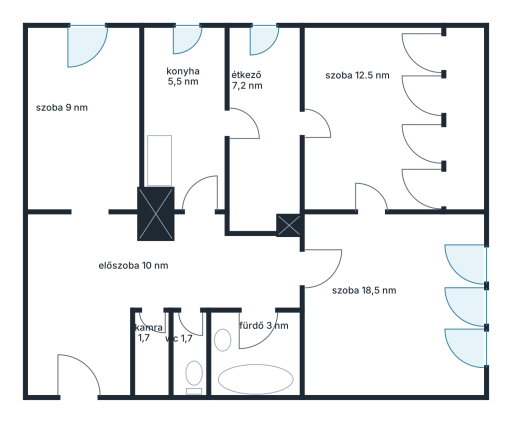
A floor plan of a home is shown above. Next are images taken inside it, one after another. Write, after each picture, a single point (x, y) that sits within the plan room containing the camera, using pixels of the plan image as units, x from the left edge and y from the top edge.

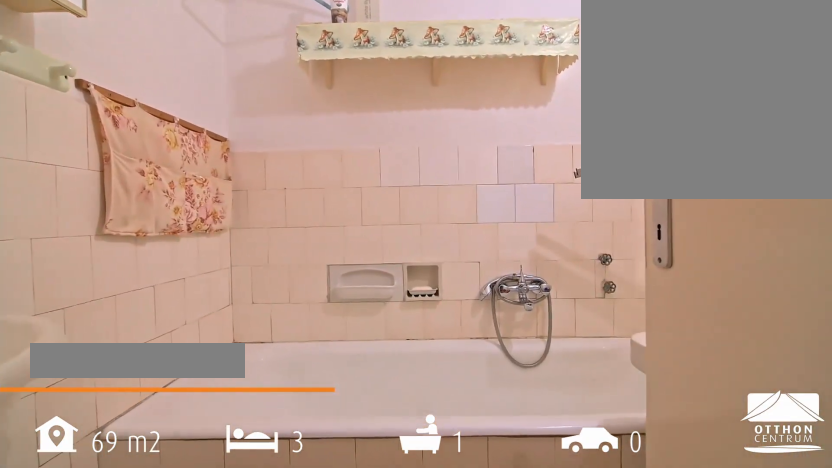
(260, 355)
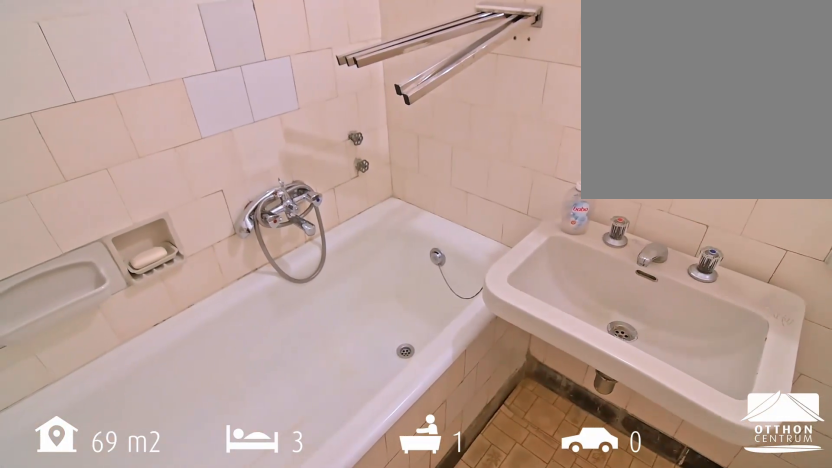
(260, 355)
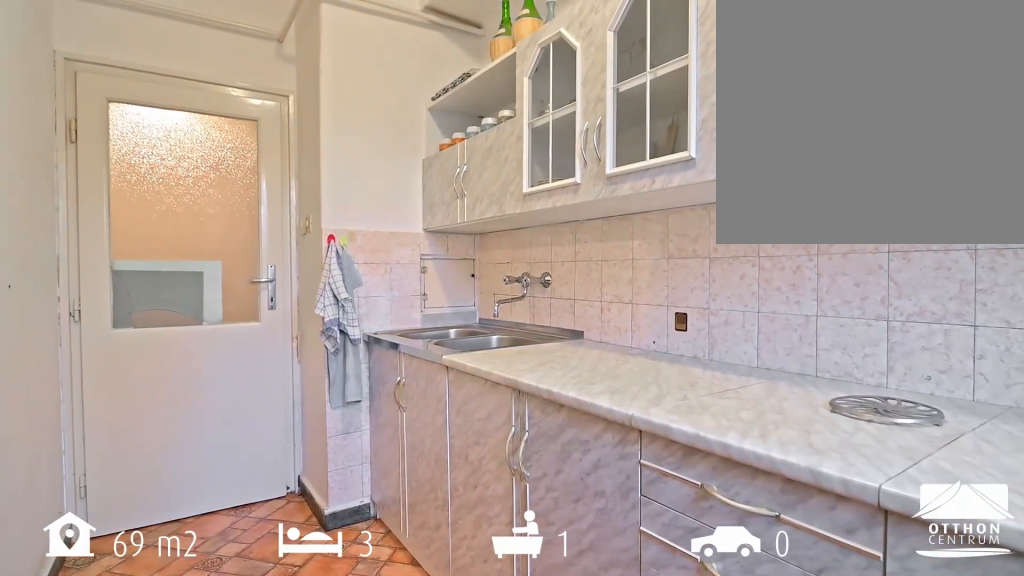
(186, 121)
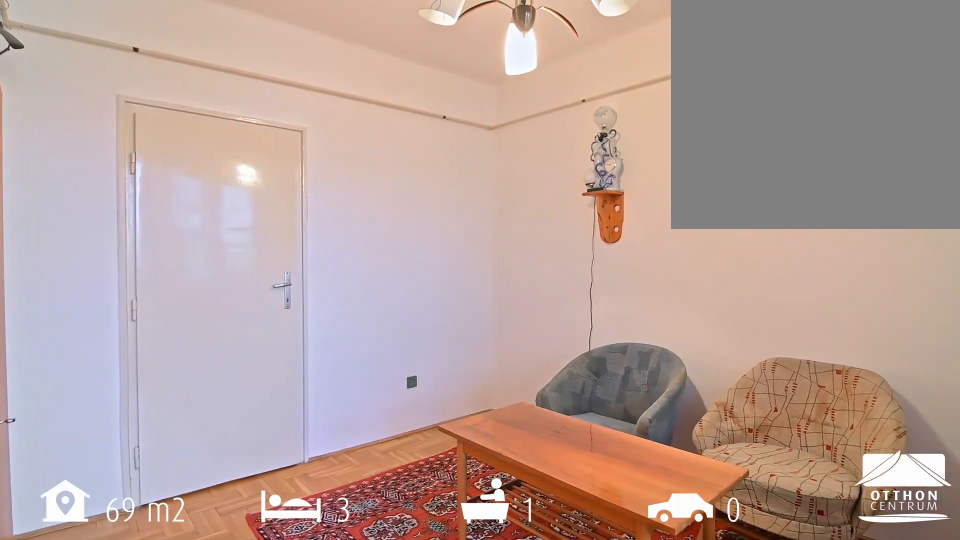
(370, 121)
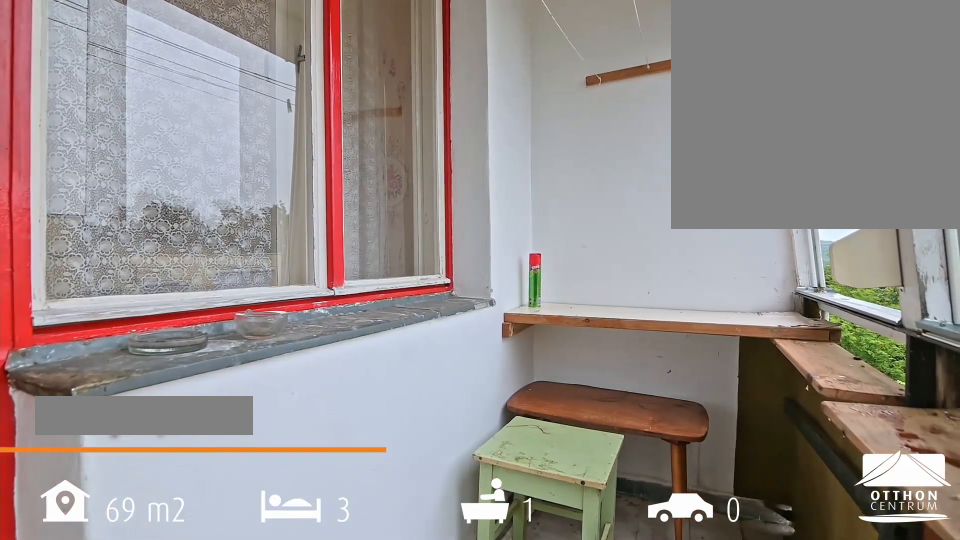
(465, 117)
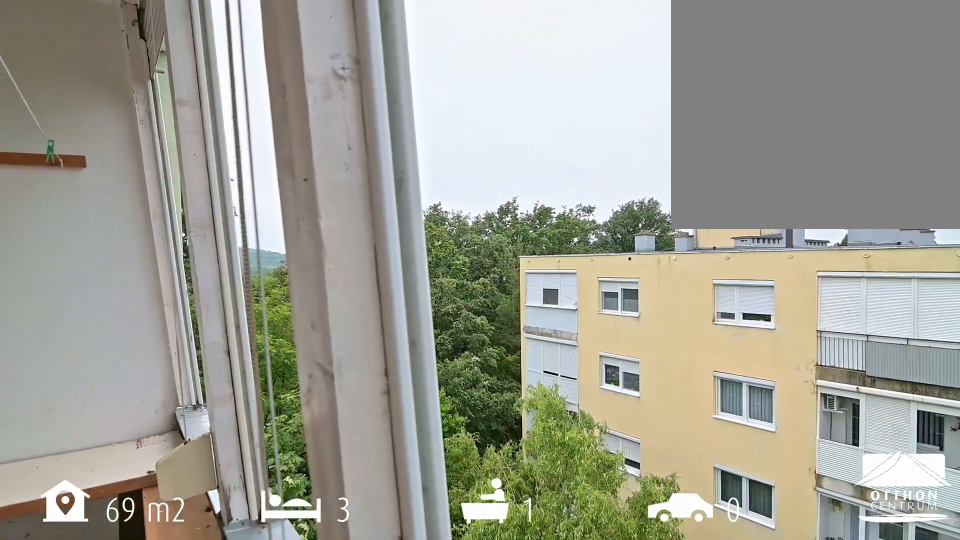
(465, 117)
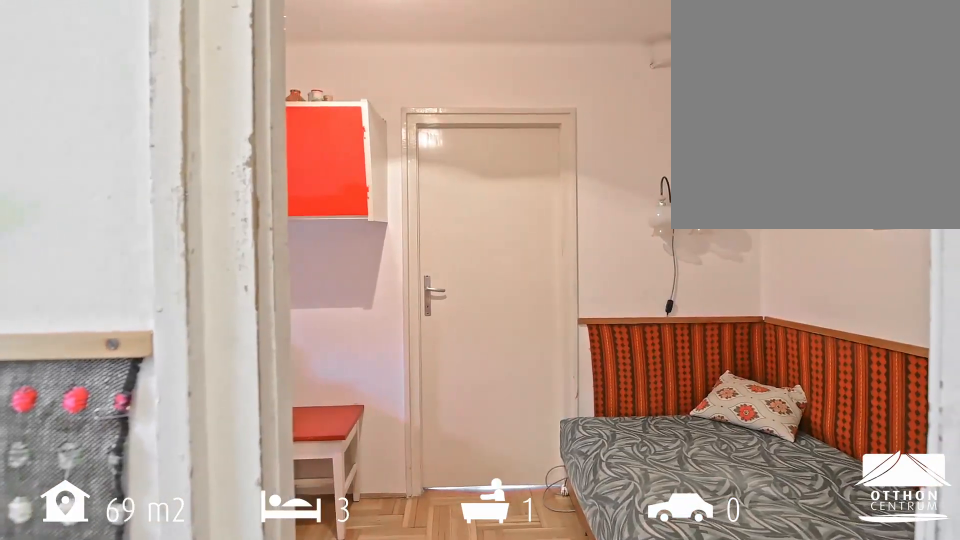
(235, 125)
